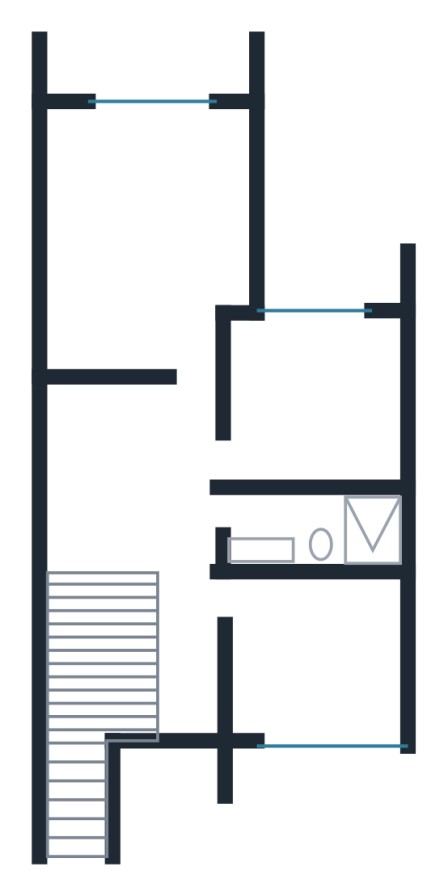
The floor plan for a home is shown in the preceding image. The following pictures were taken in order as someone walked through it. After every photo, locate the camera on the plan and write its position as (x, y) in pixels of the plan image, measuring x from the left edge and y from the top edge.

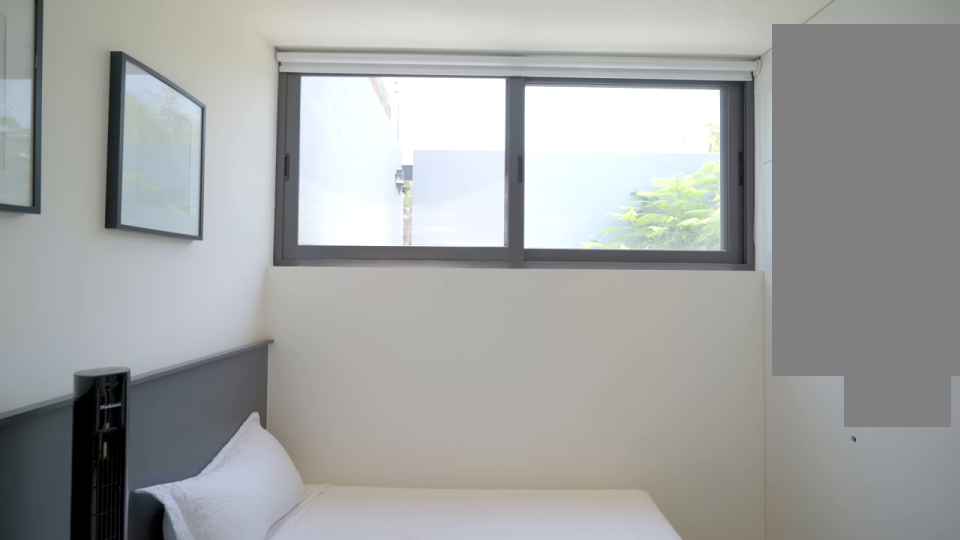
(269, 678)
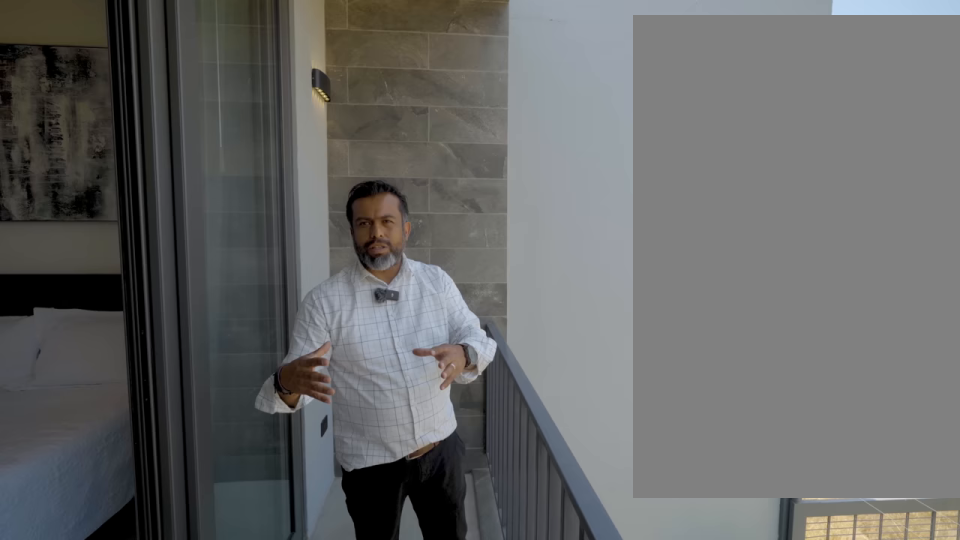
(169, 76)
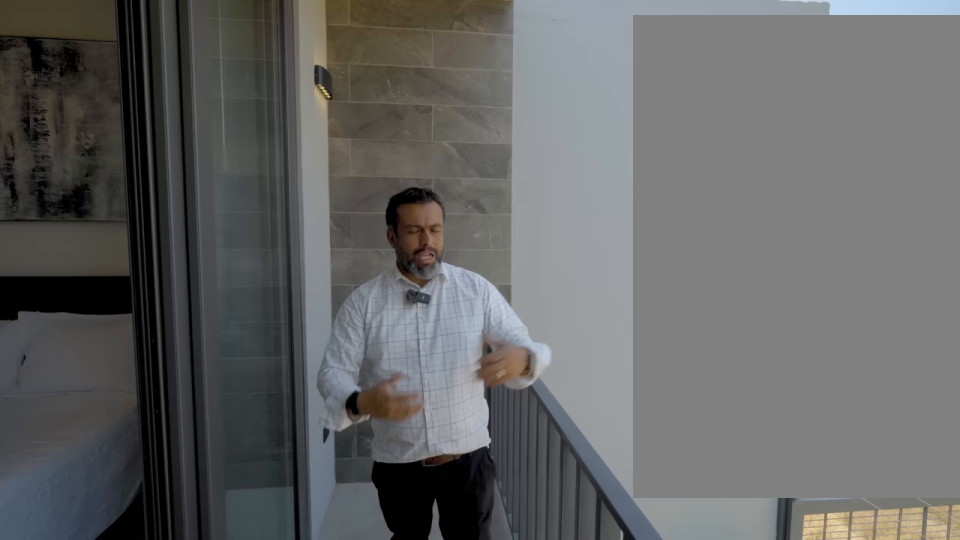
(168, 76)
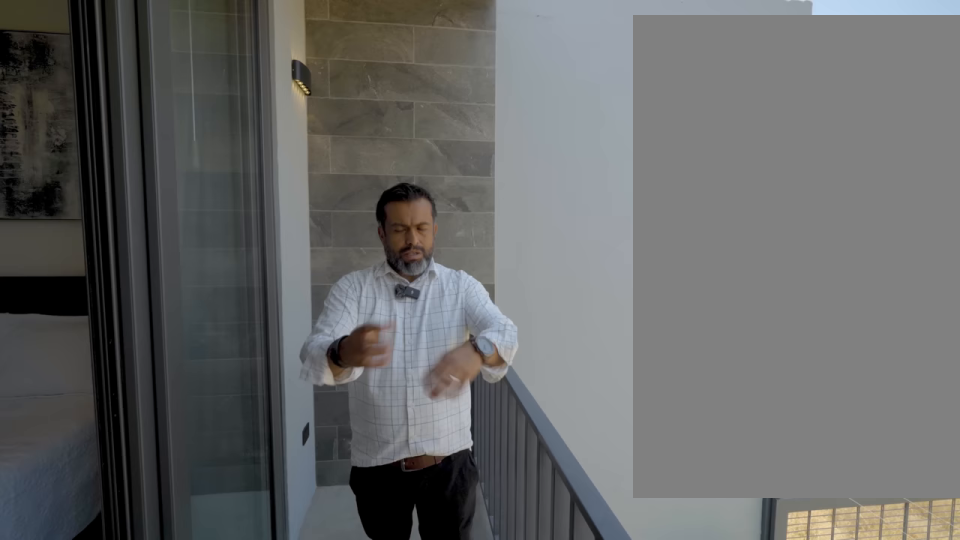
(168, 76)
